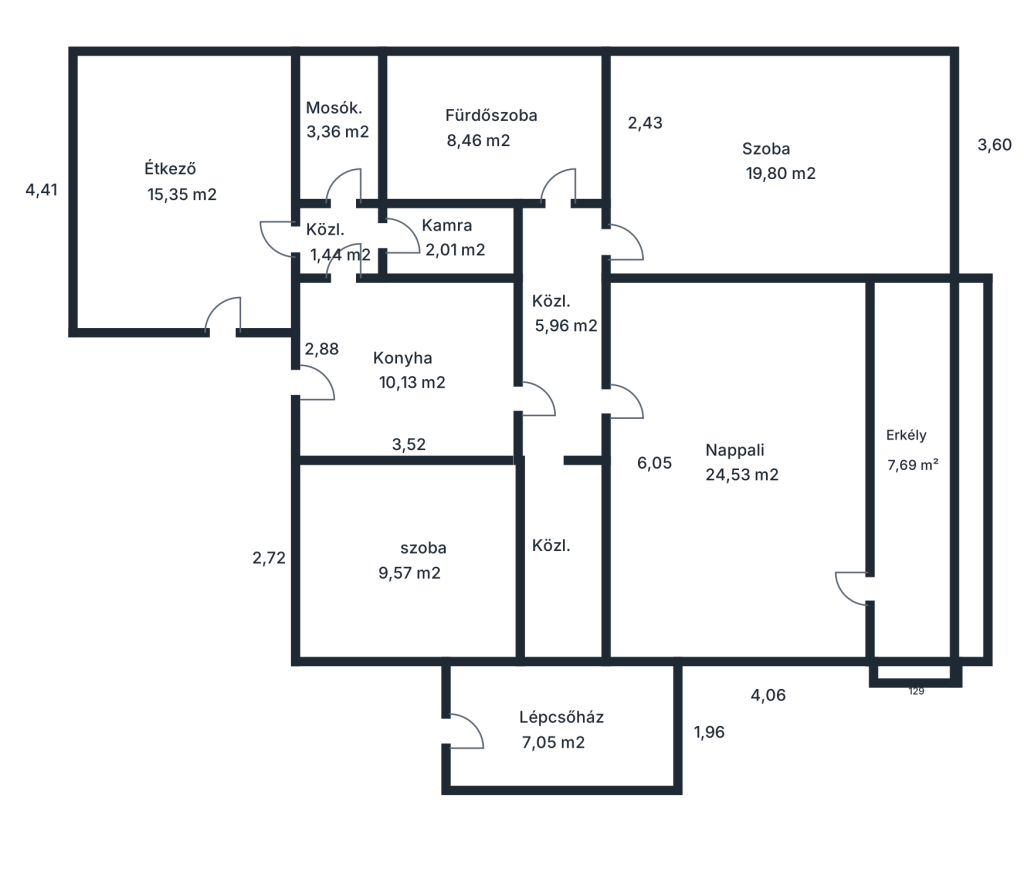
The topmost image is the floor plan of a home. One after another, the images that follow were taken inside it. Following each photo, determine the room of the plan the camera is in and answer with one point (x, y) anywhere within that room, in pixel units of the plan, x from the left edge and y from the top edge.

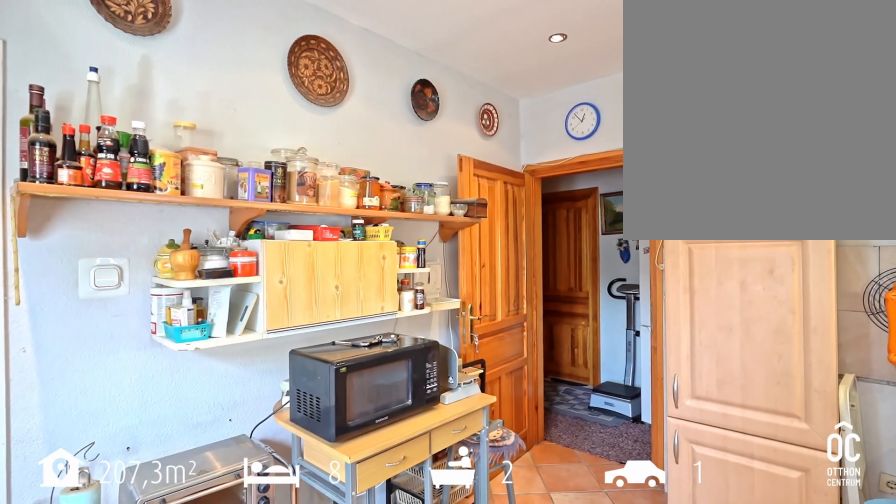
(405, 366)
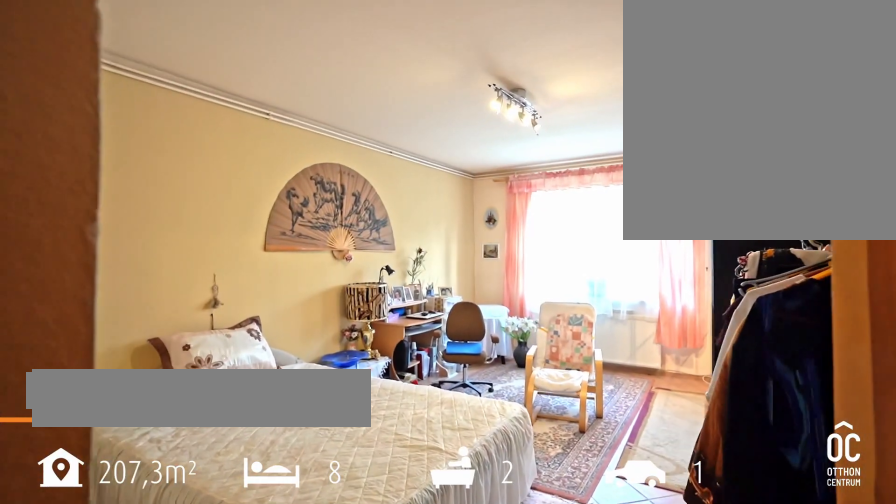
(778, 156)
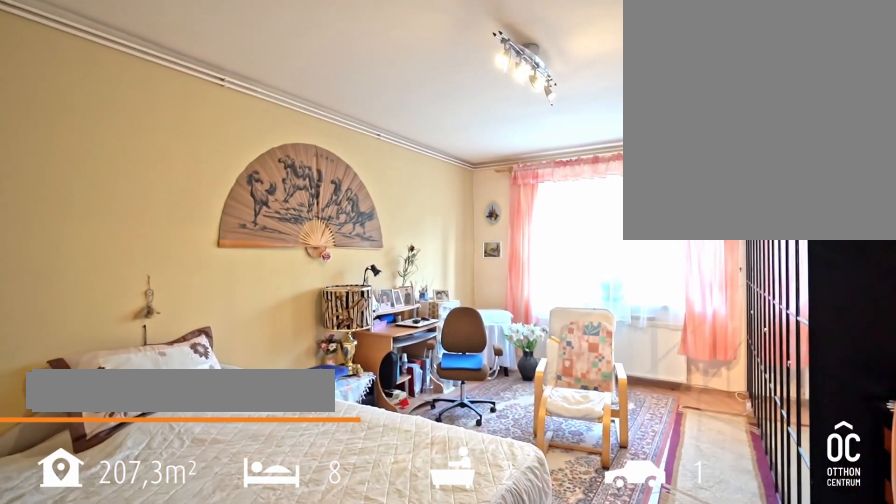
(778, 156)
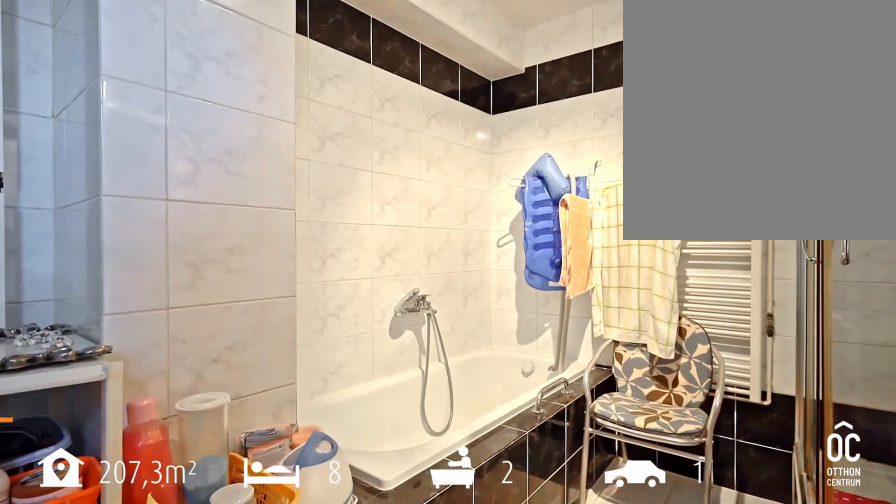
(487, 128)
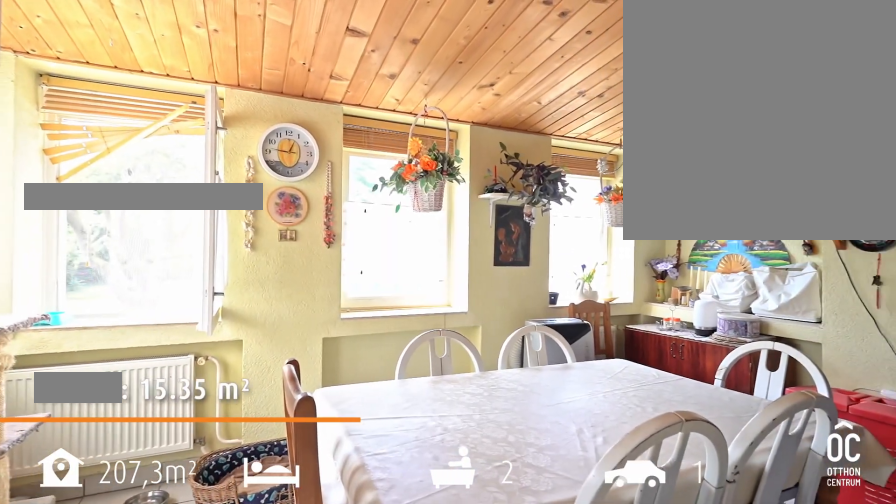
(184, 189)
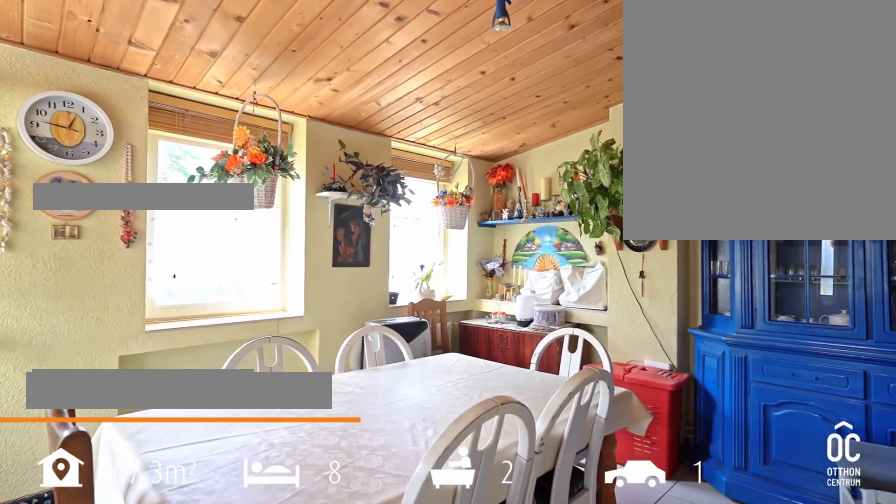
(184, 189)
